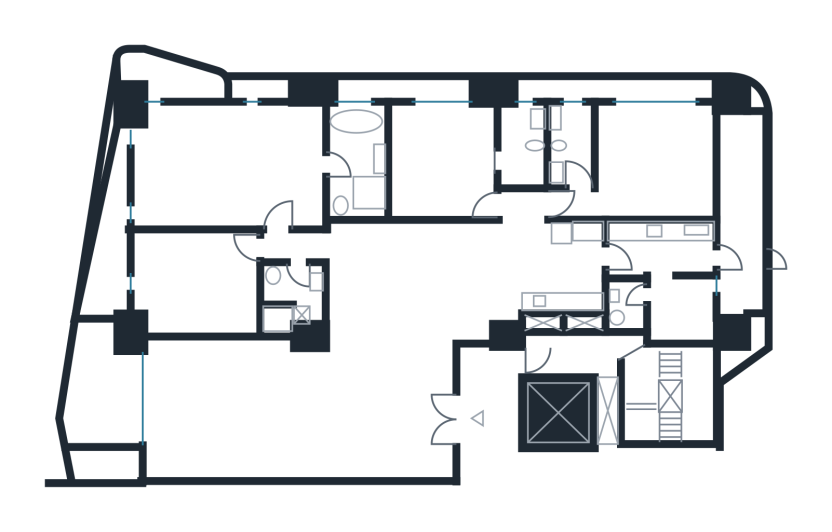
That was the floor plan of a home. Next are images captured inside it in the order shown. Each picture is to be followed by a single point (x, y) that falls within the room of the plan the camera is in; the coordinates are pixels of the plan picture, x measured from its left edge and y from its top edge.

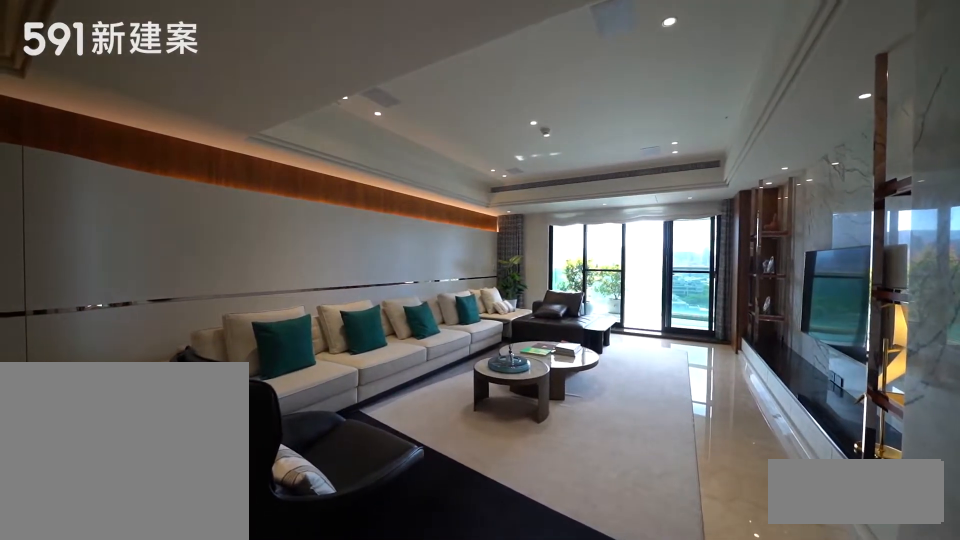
(252, 412)
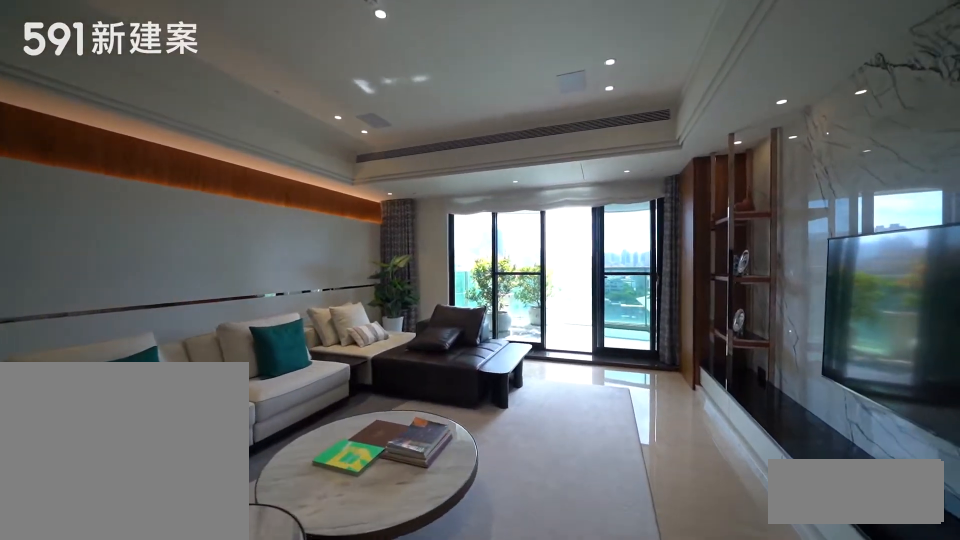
(252, 412)
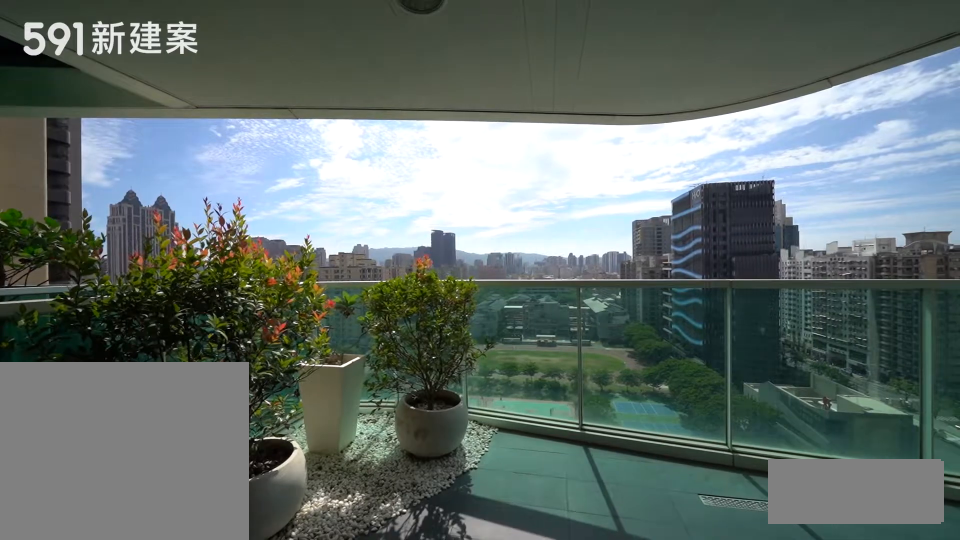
(101, 390)
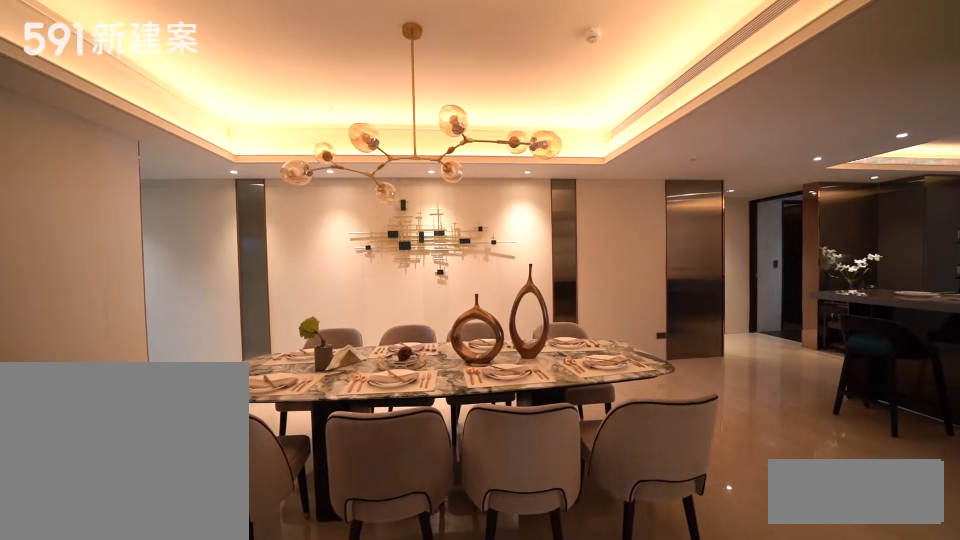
(416, 284)
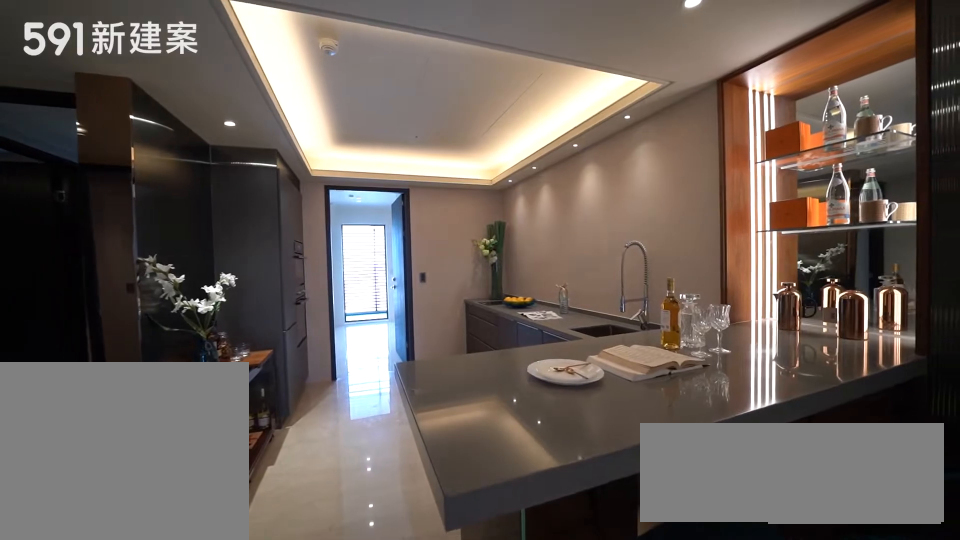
(568, 265)
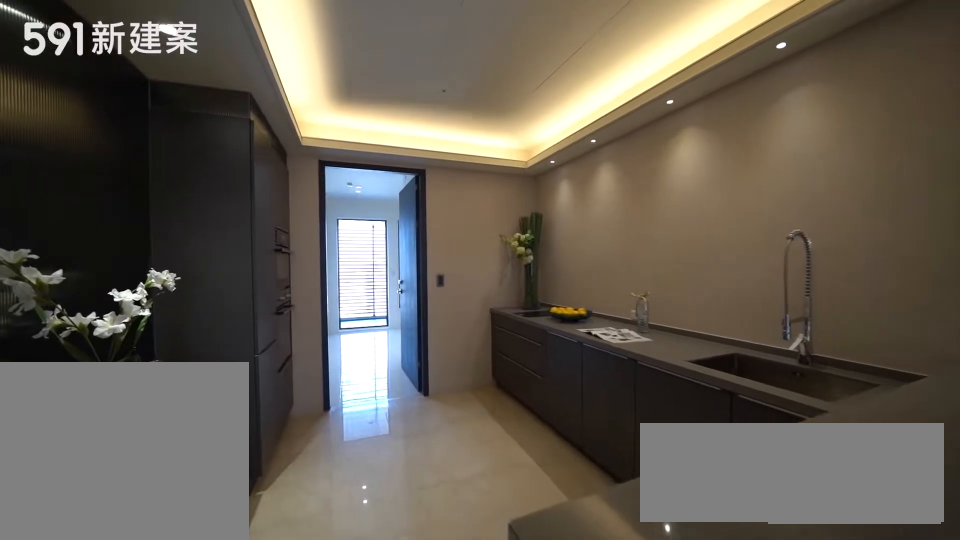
(568, 265)
